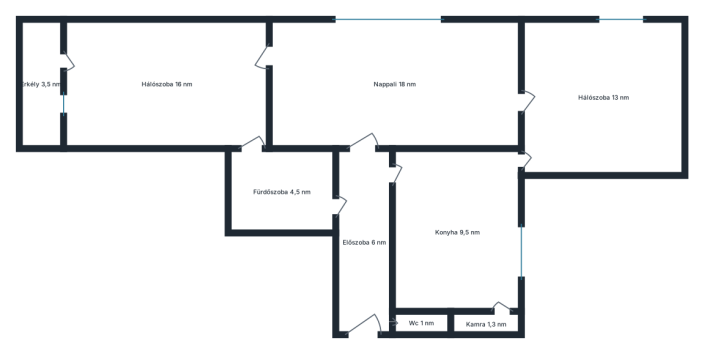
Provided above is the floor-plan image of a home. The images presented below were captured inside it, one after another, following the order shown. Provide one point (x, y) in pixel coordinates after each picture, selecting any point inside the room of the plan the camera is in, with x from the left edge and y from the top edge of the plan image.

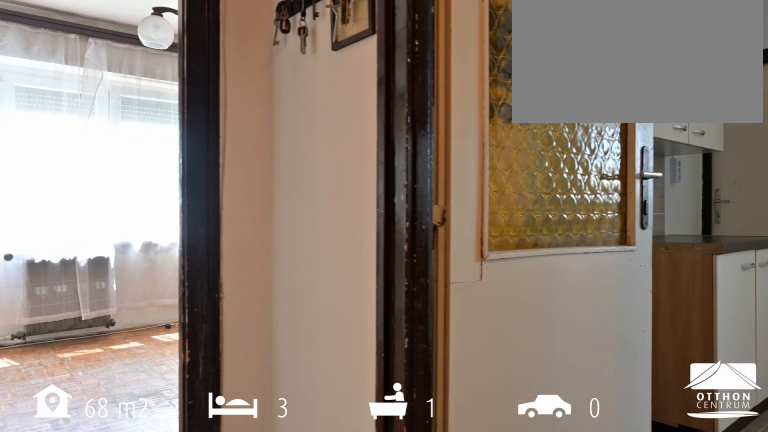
(368, 245)
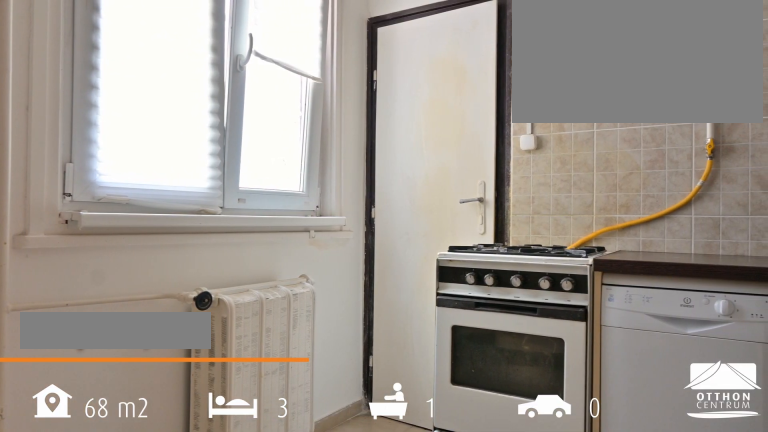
(451, 242)
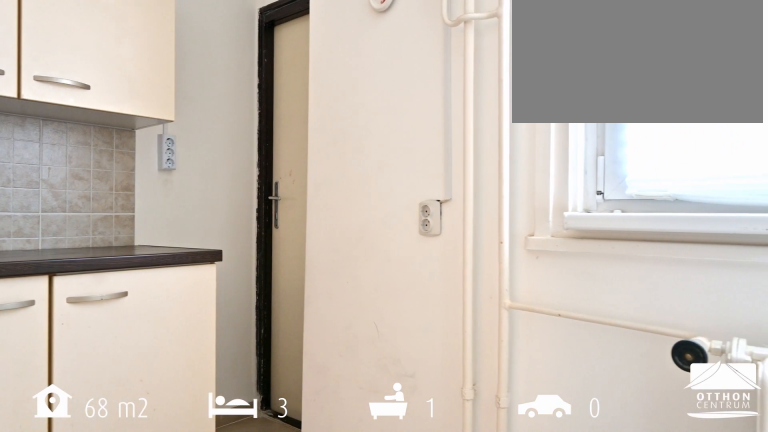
(451, 242)
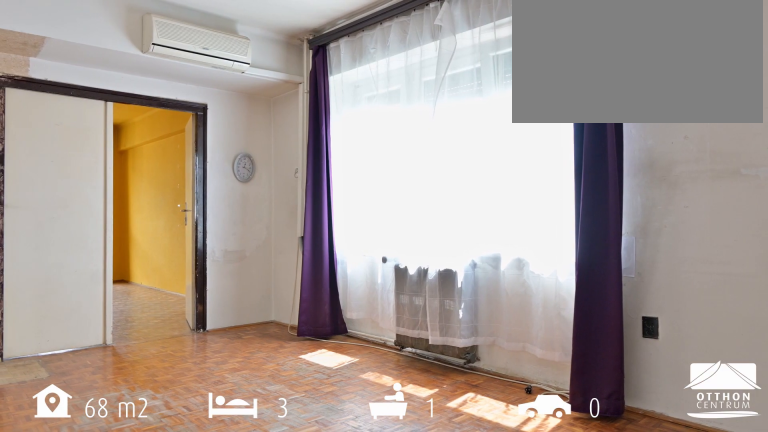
(397, 93)
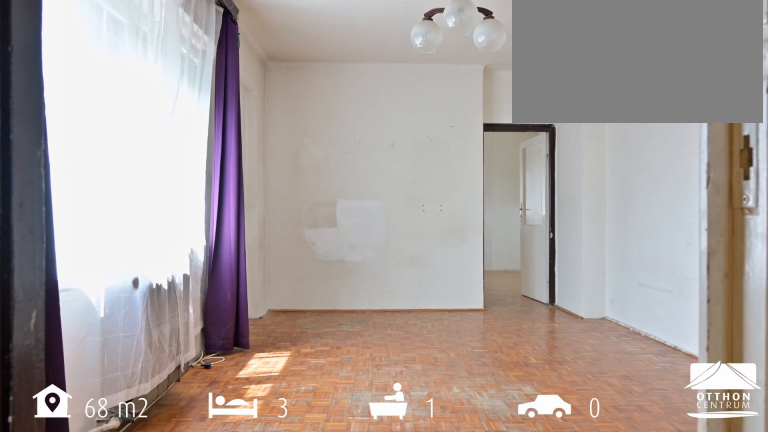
(397, 93)
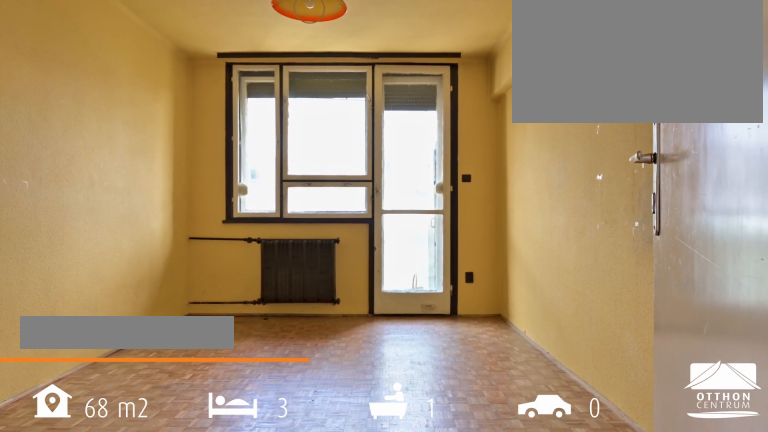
(172, 90)
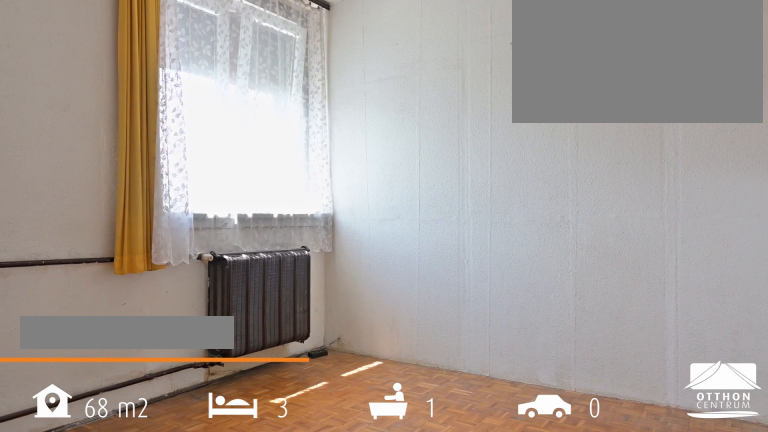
(607, 99)
